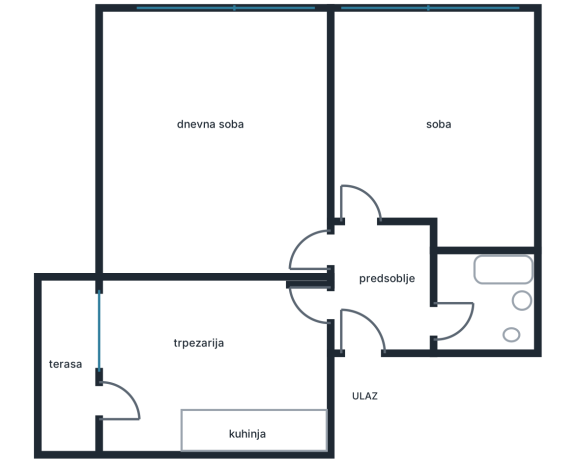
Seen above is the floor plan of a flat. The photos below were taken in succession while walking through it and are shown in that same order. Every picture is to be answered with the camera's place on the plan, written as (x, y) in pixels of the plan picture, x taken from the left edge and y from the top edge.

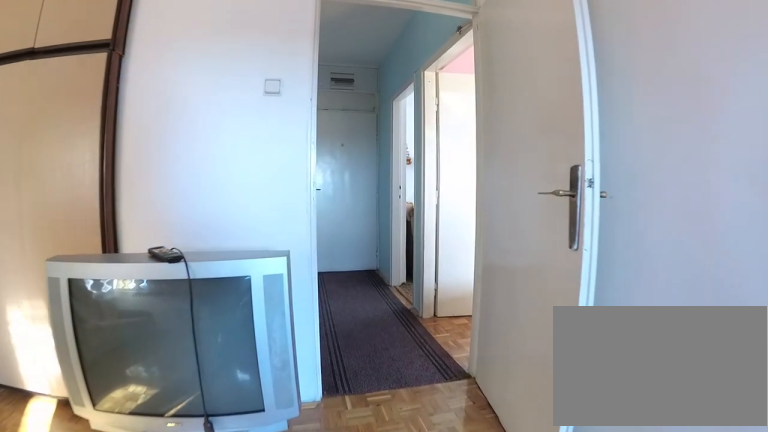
(385, 131)
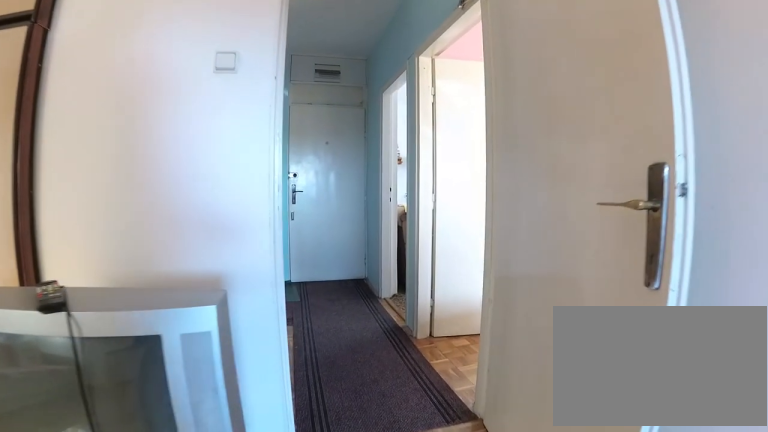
(383, 144)
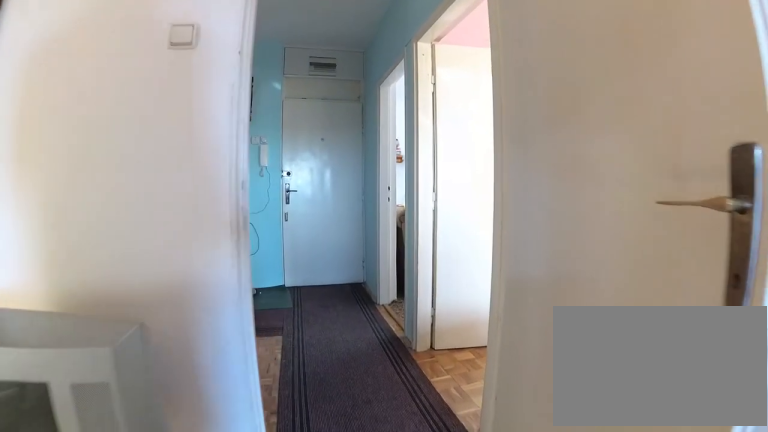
(382, 151)
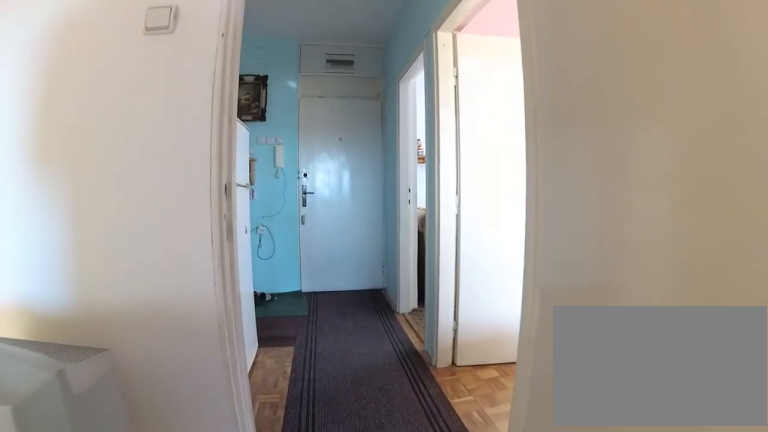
(382, 158)
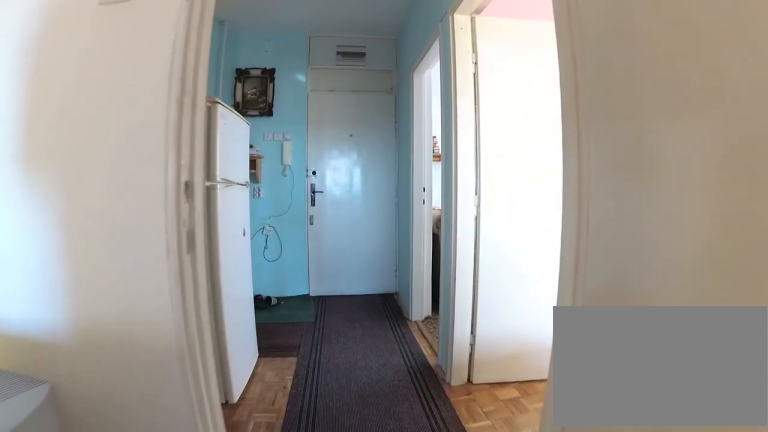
(382, 166)
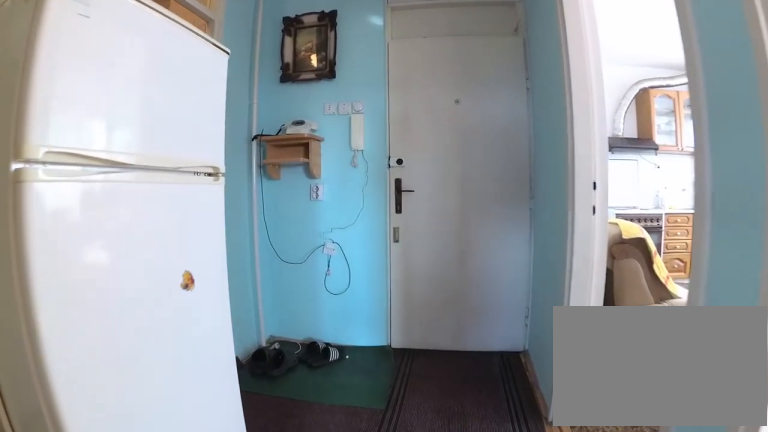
(382, 246)
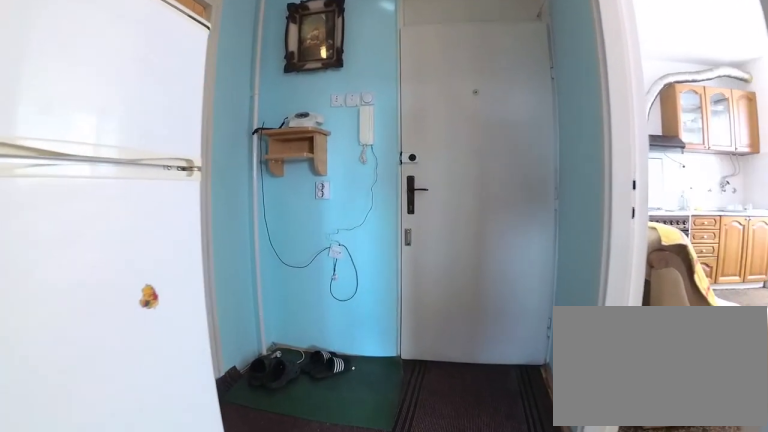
(382, 254)
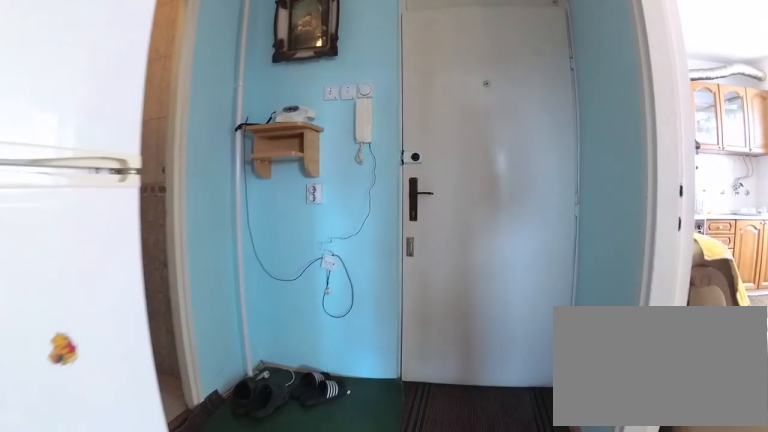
(381, 263)
